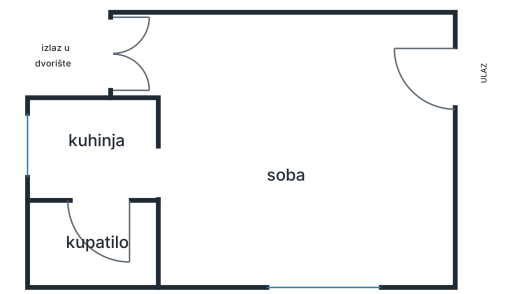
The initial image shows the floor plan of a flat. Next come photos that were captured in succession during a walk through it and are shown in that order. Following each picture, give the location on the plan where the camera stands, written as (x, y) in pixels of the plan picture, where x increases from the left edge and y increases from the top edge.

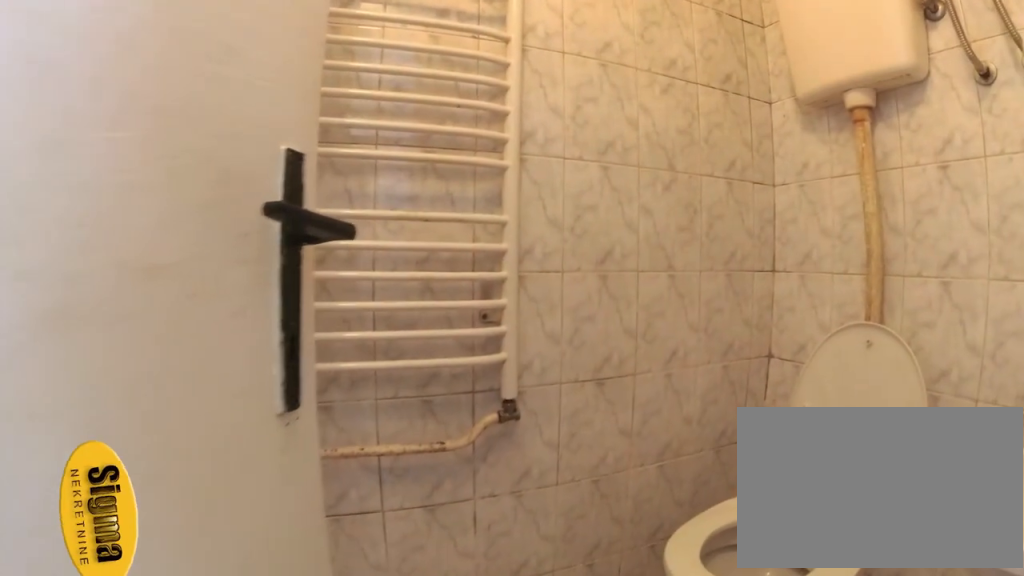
(114, 185)
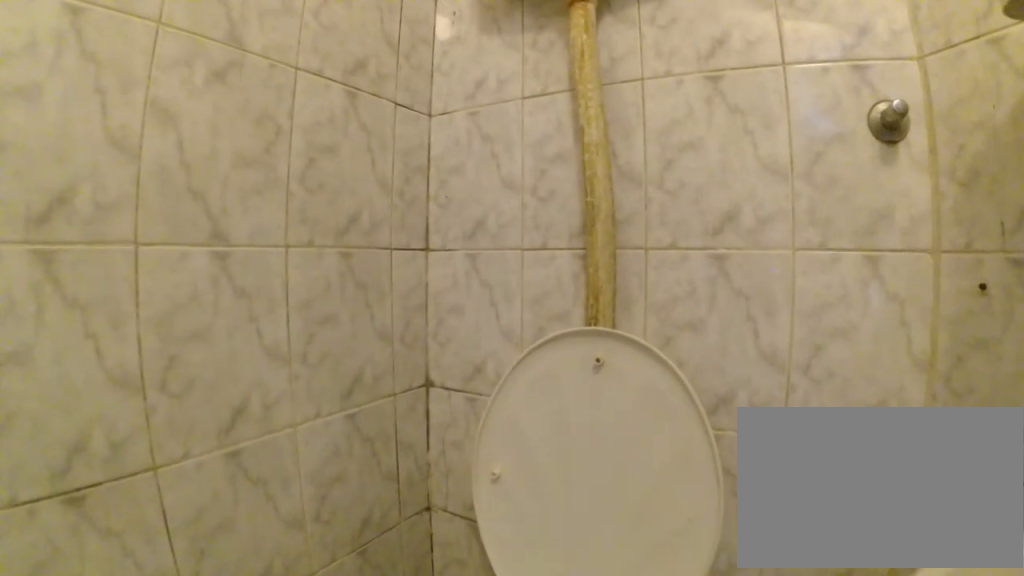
(84, 223)
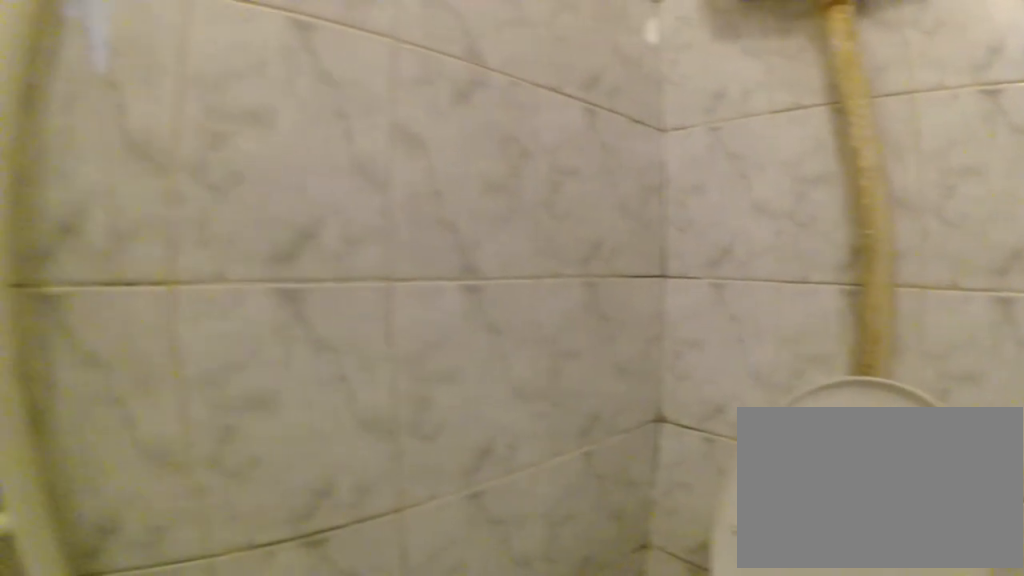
(71, 233)
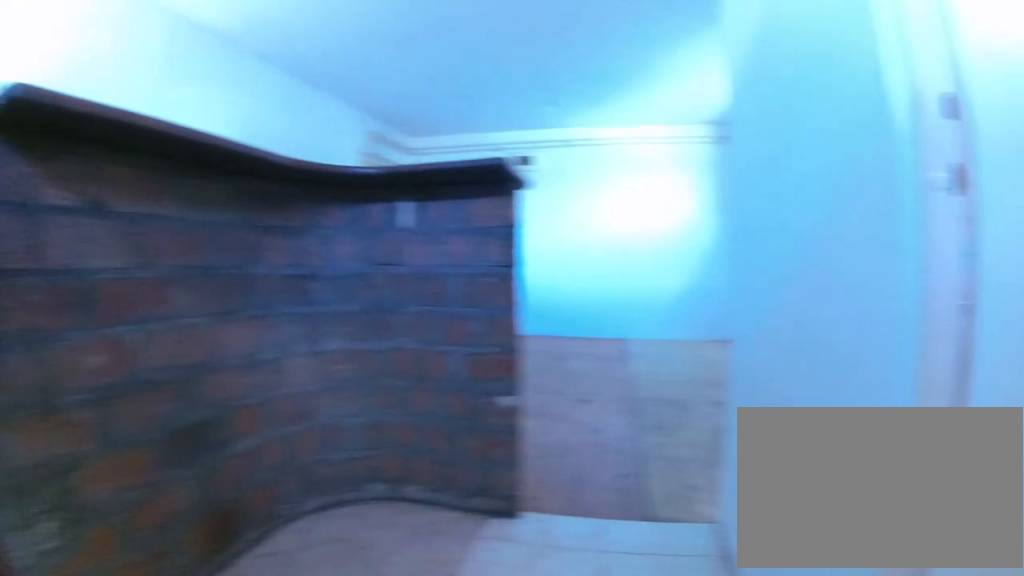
(94, 177)
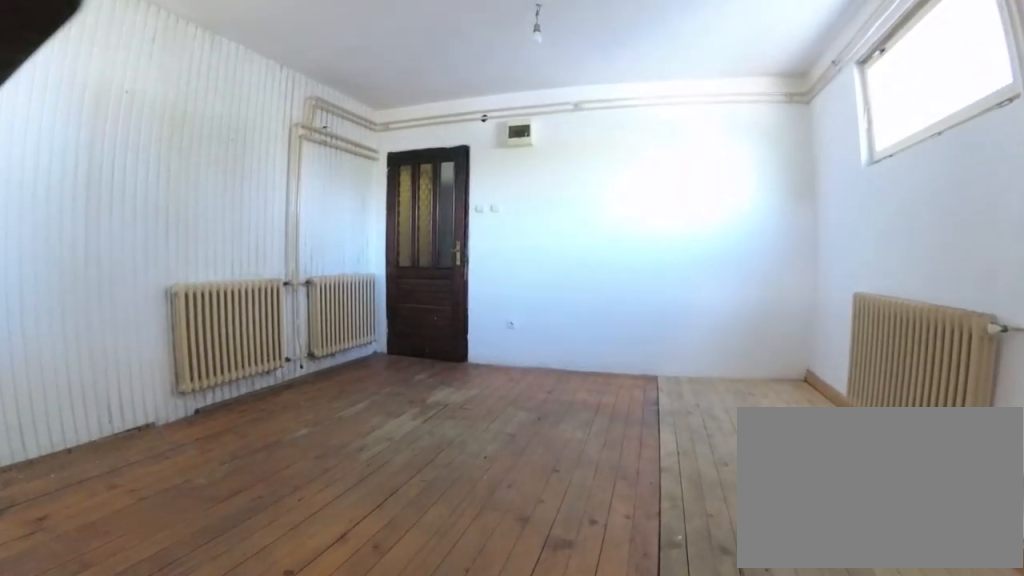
(166, 164)
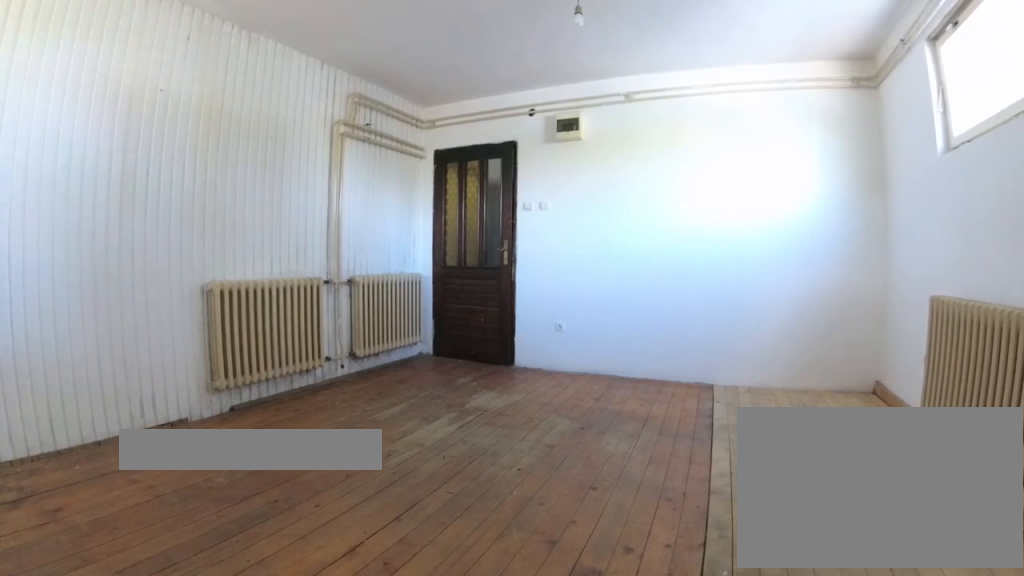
(182, 167)
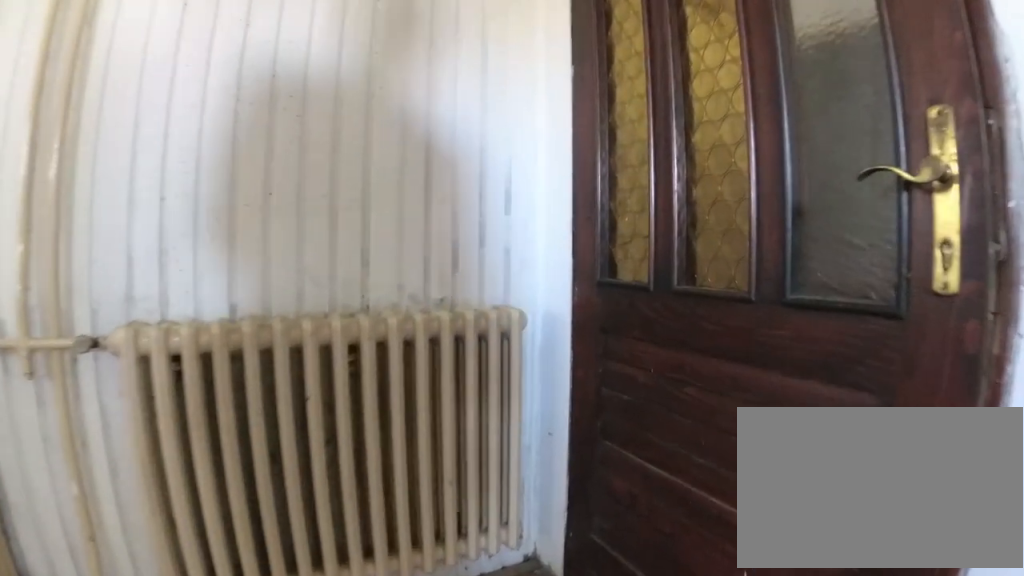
(390, 109)
